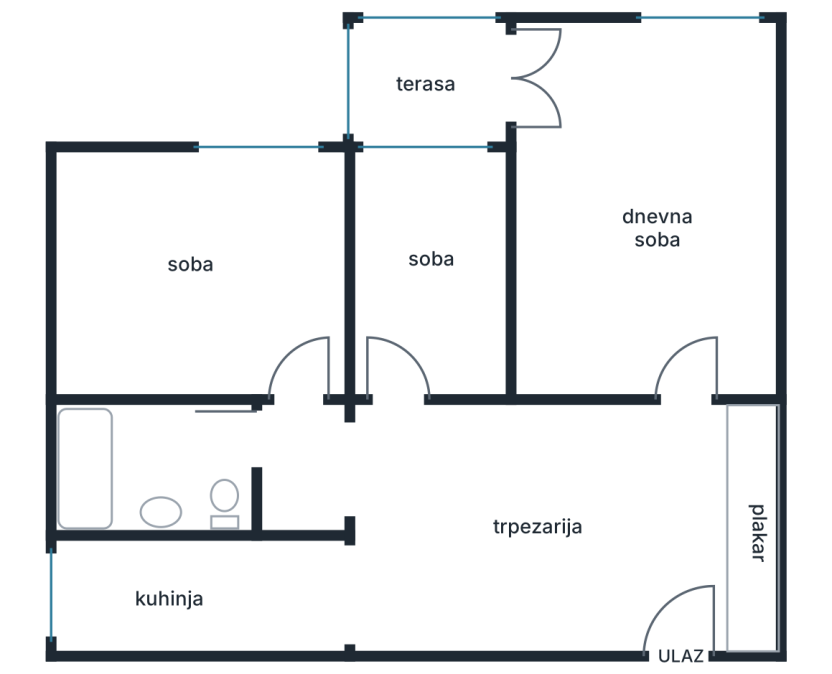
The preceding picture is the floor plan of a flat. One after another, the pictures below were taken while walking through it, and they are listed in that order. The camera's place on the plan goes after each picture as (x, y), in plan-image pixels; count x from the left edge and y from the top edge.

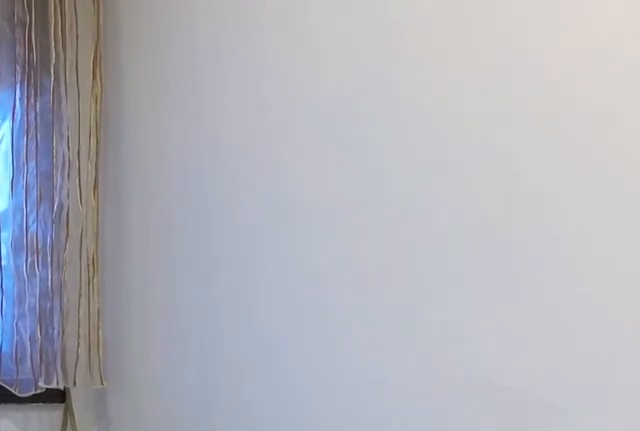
(419, 268)
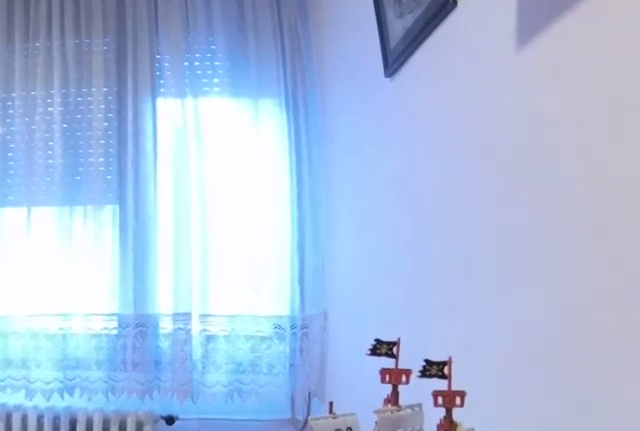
(311, 332)
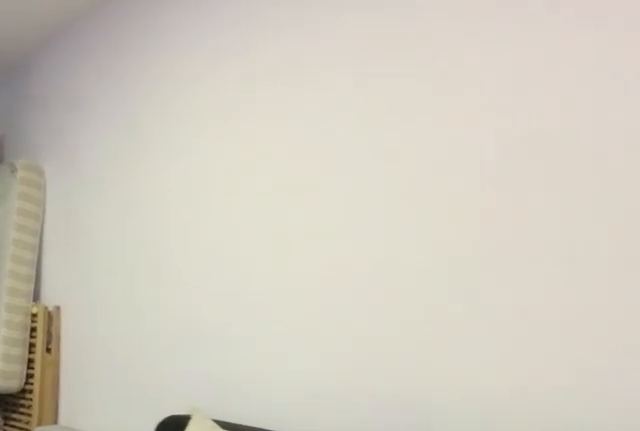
(208, 182)
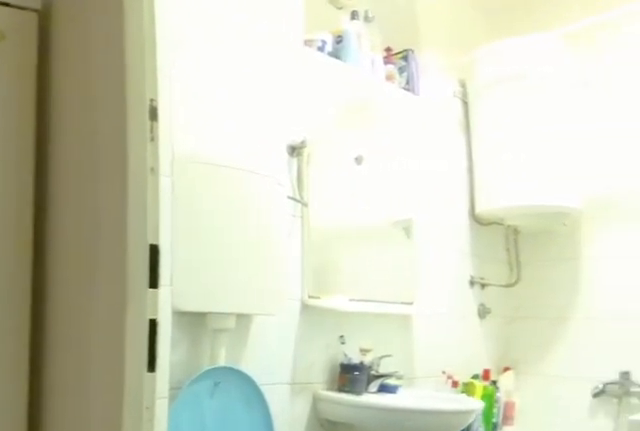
(300, 388)
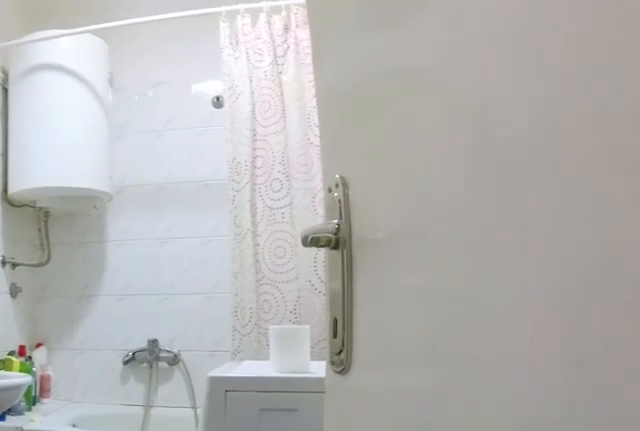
(281, 417)
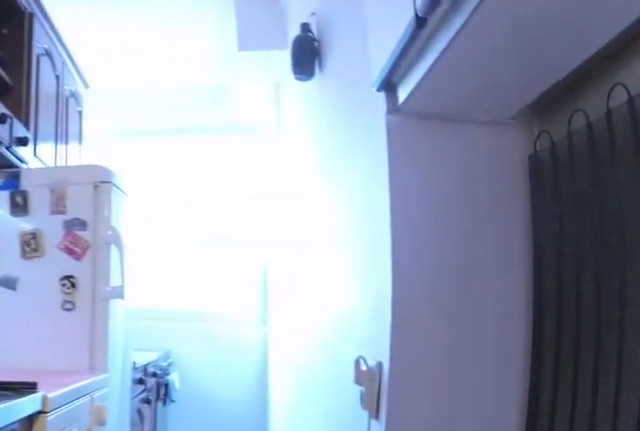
(370, 590)
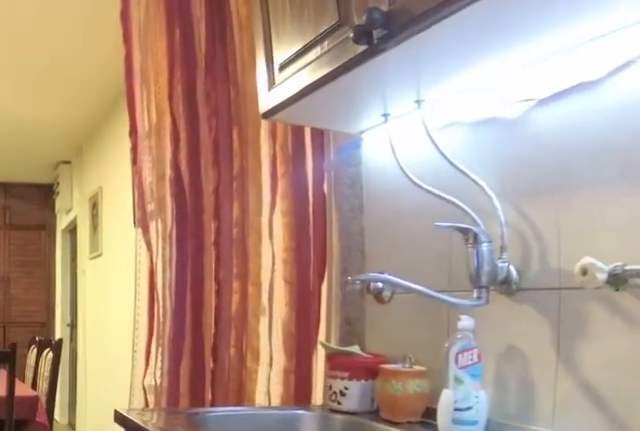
(256, 590)
